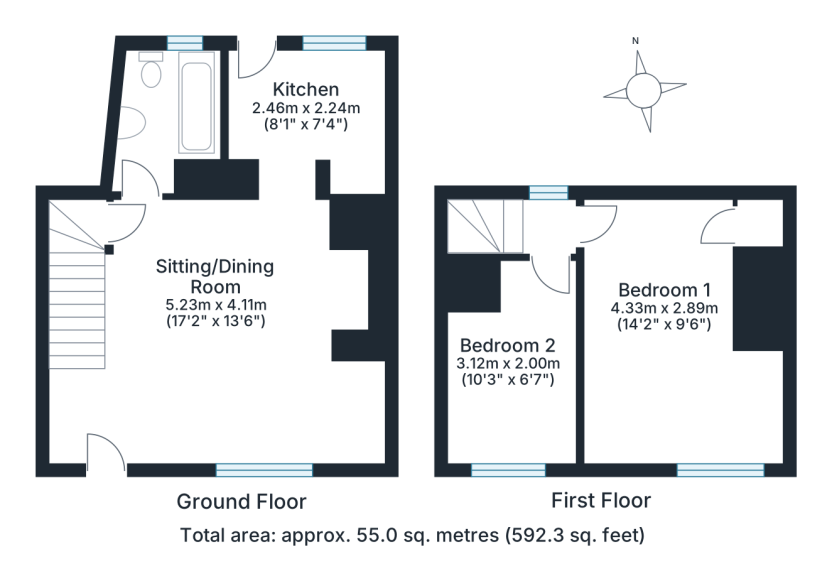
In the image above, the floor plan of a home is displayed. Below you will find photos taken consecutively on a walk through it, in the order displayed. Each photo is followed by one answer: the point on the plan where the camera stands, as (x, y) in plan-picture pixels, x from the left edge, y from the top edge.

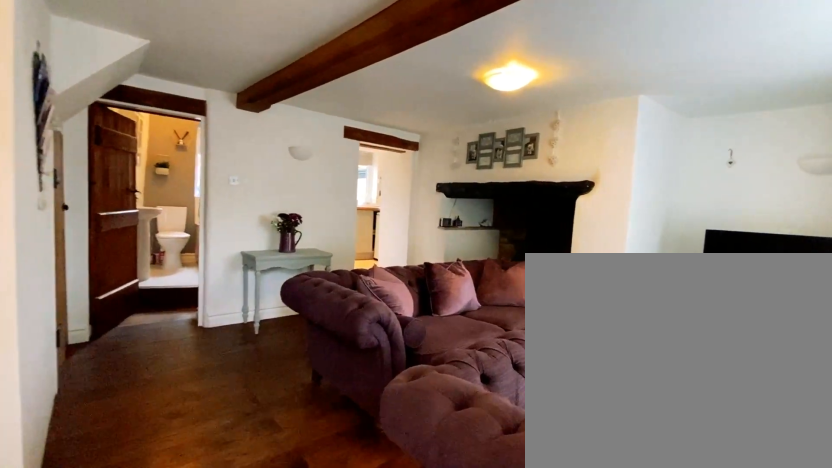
(134, 421)
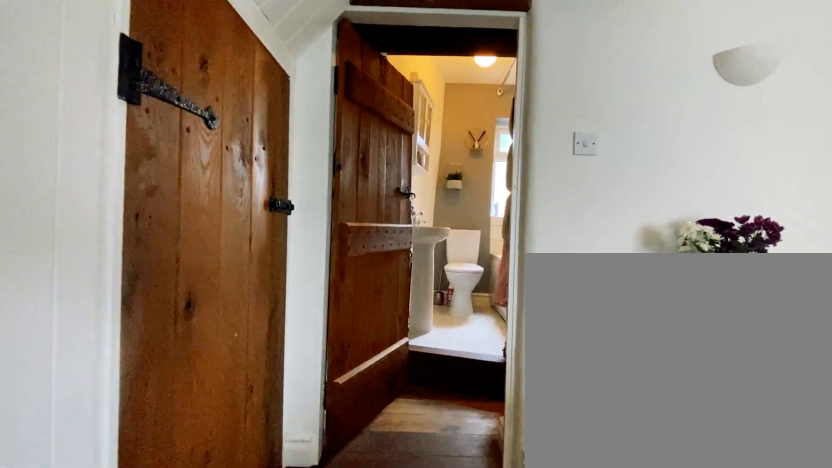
(149, 259)
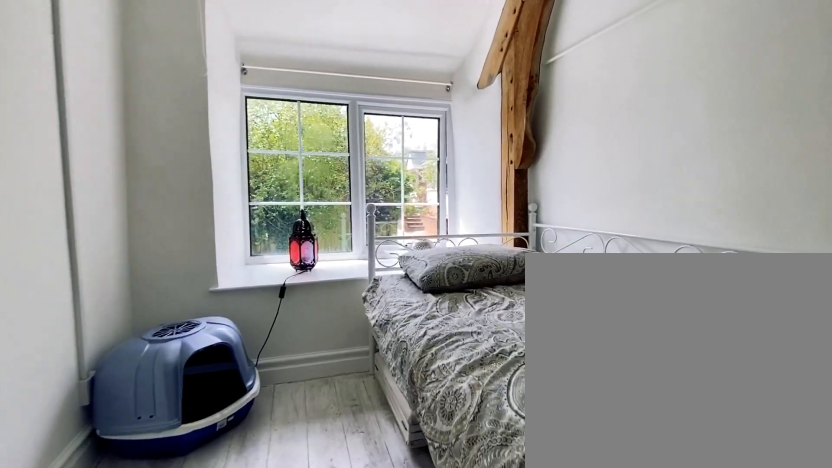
(518, 383)
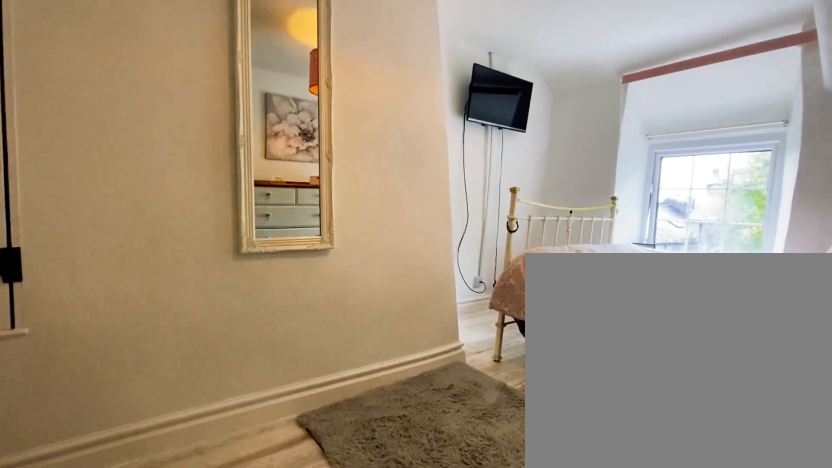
(628, 306)
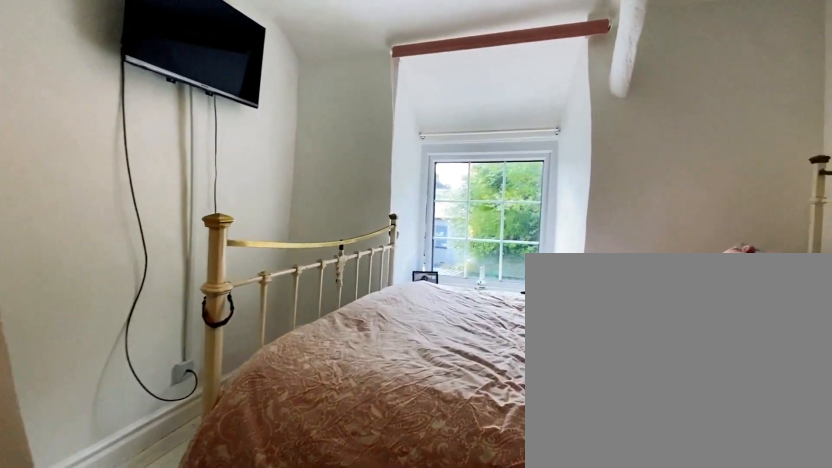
(666, 362)
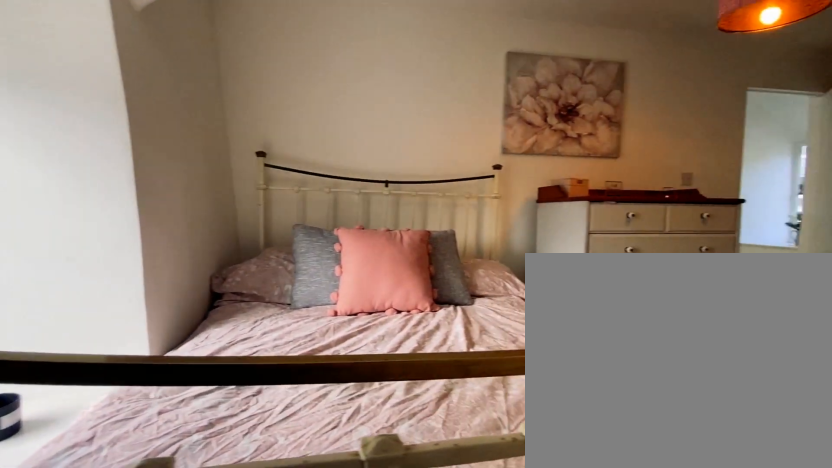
(666, 362)
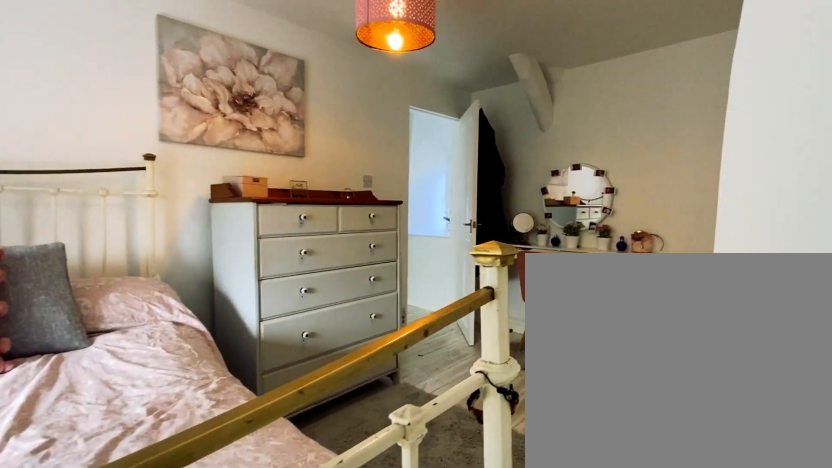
(666, 362)
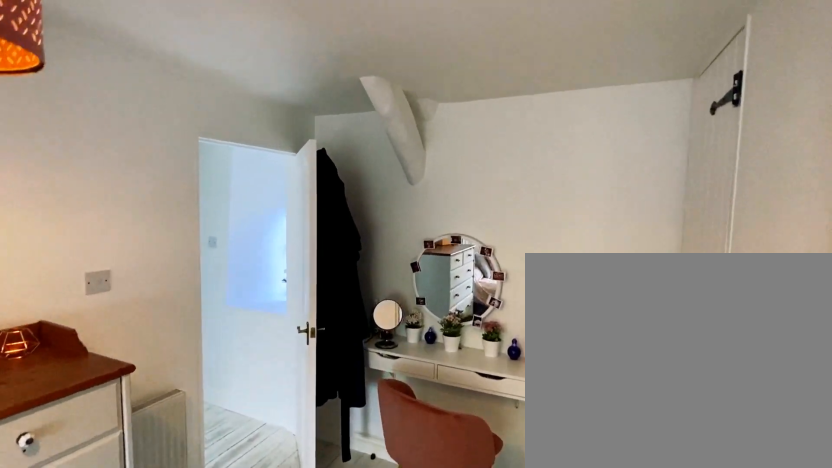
(666, 362)
